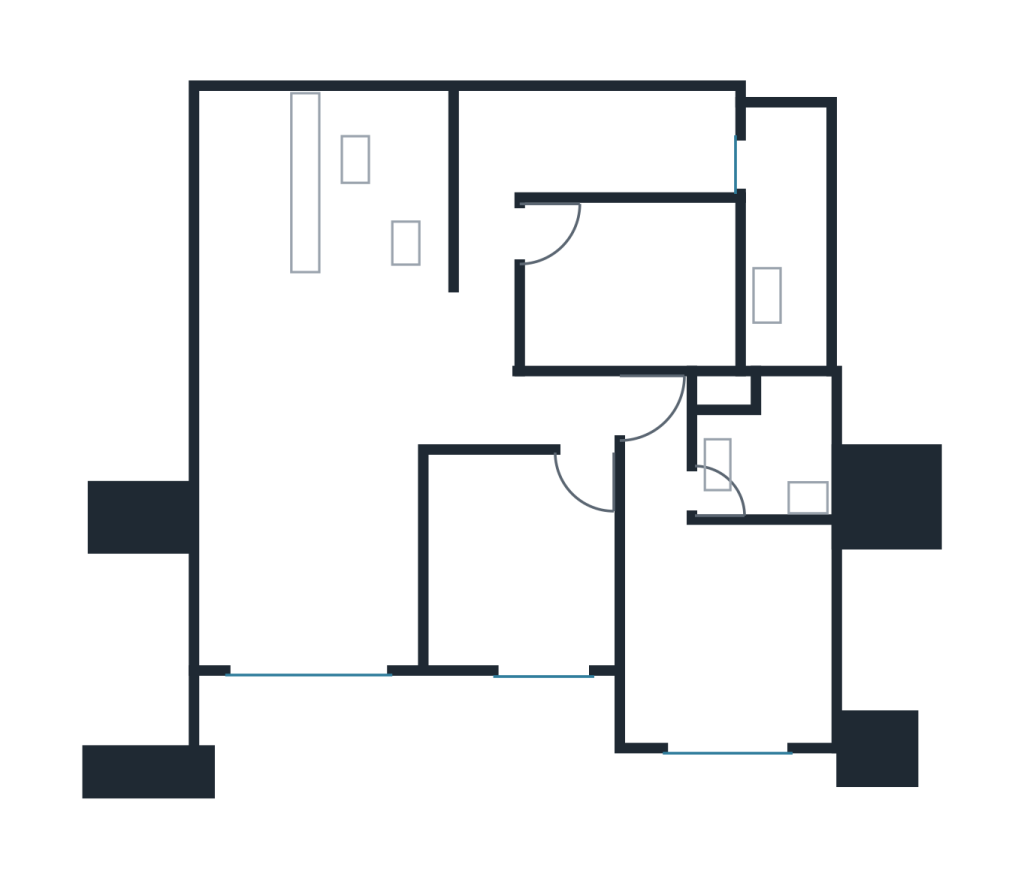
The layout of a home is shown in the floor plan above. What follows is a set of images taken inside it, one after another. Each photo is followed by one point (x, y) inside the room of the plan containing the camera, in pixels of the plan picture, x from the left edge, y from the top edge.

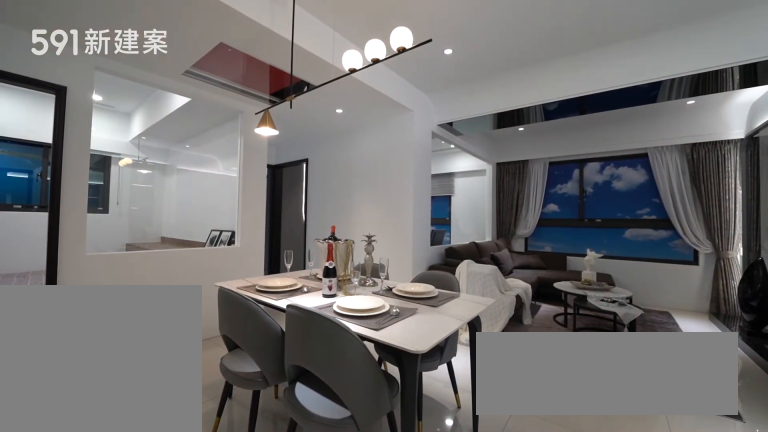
(332, 367)
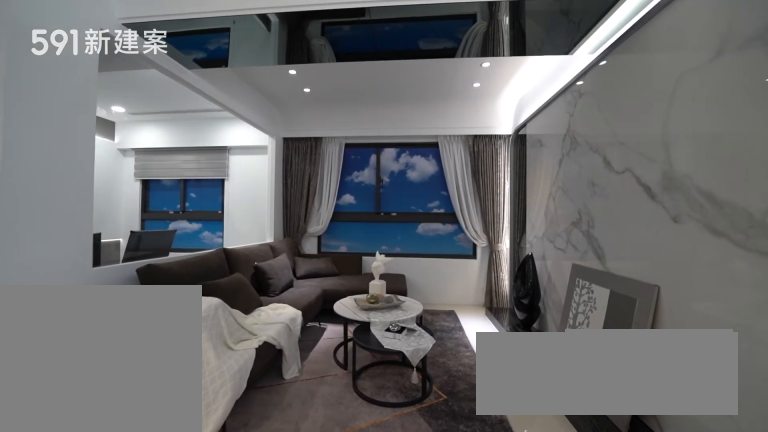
(309, 556)
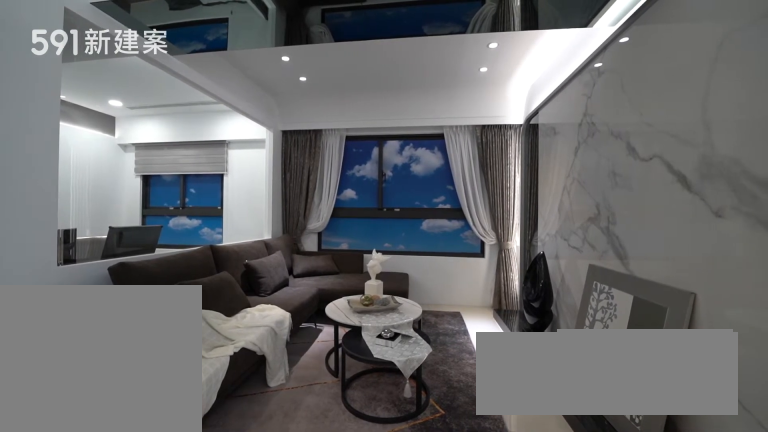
(309, 556)
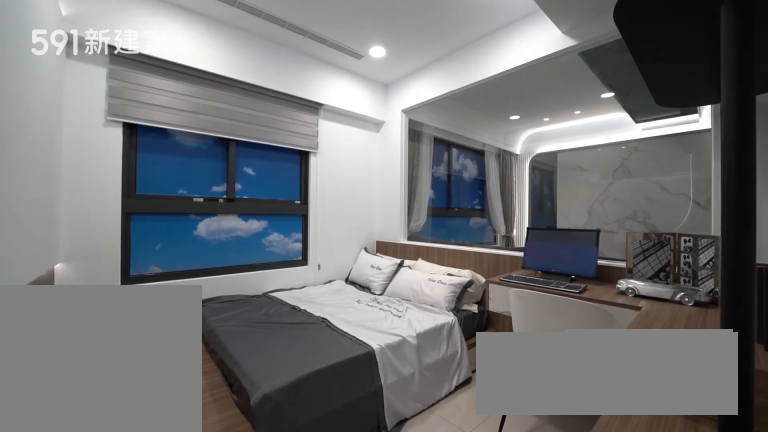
(520, 558)
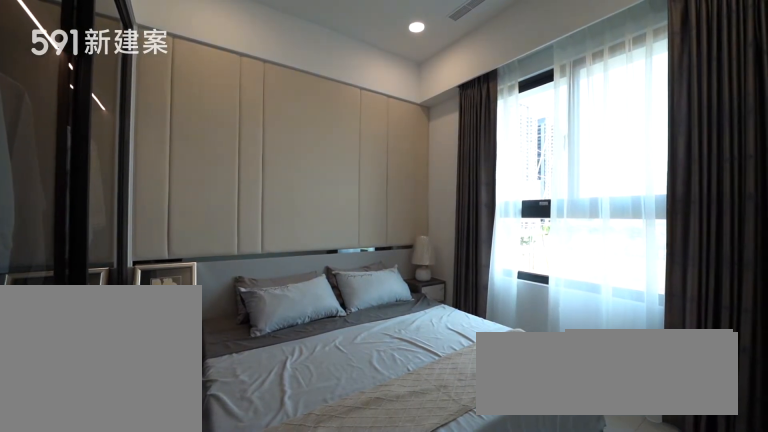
(719, 604)
